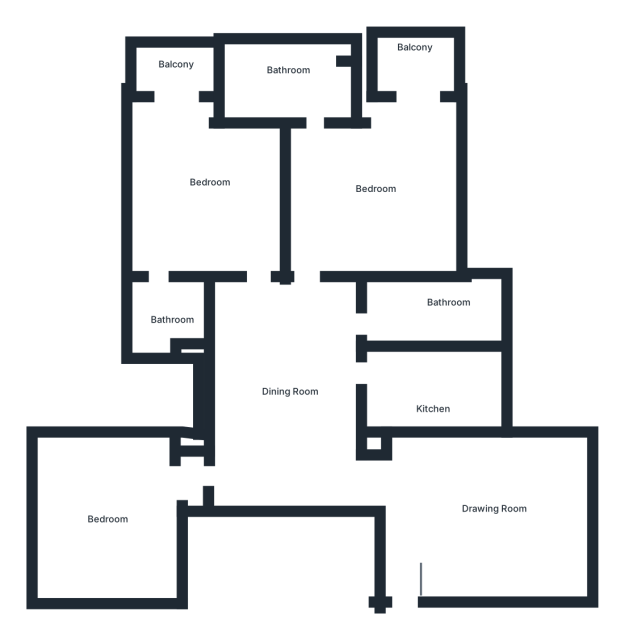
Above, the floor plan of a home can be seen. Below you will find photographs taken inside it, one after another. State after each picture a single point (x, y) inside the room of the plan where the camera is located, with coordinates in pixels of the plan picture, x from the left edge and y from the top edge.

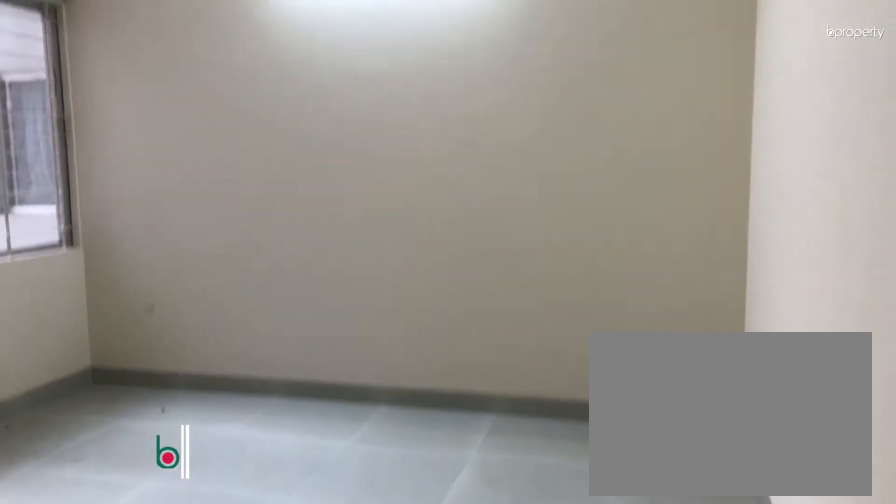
(492, 508)
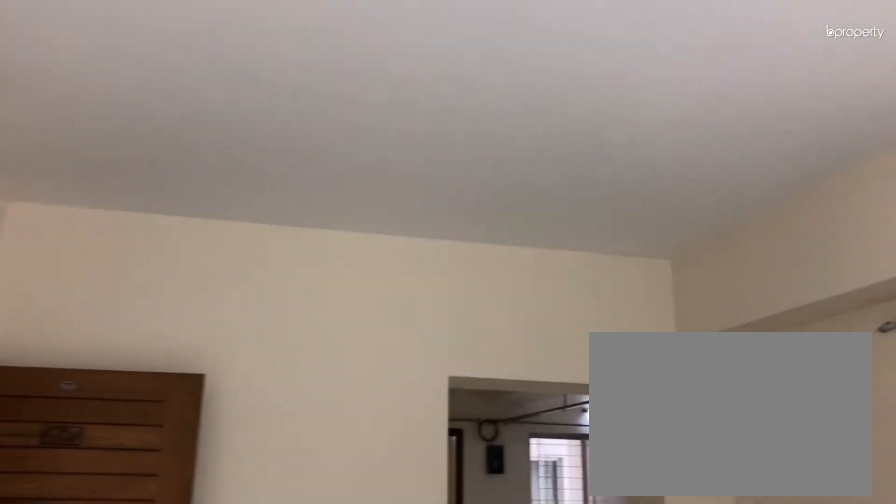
(492, 508)
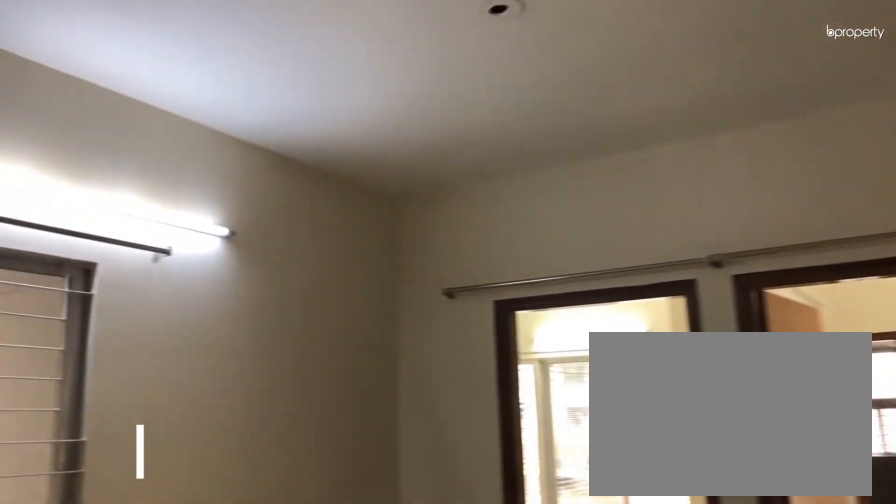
(286, 369)
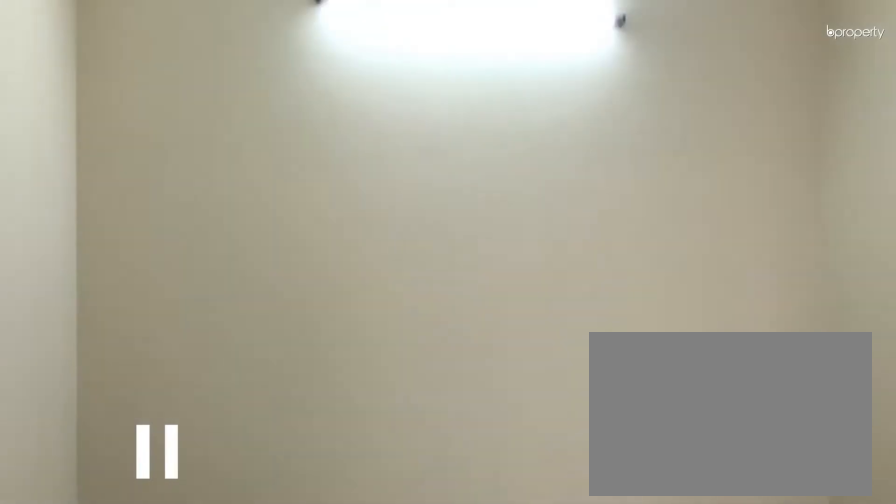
(106, 521)
